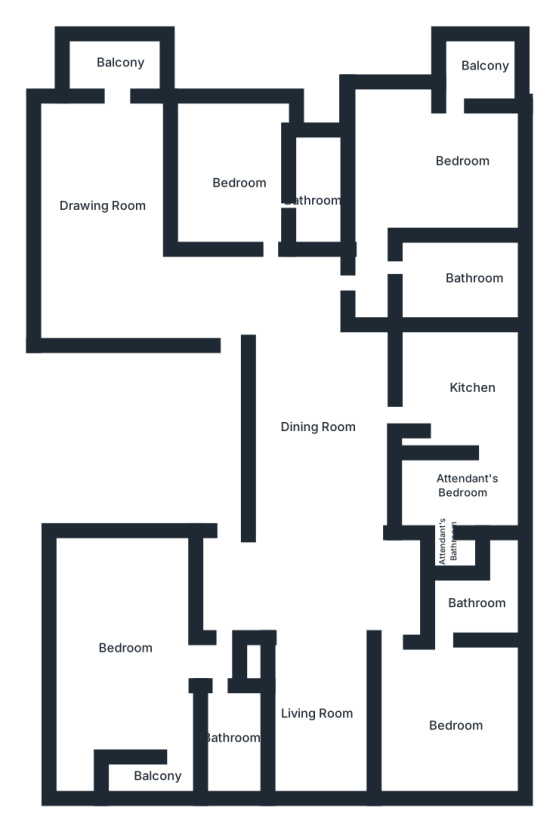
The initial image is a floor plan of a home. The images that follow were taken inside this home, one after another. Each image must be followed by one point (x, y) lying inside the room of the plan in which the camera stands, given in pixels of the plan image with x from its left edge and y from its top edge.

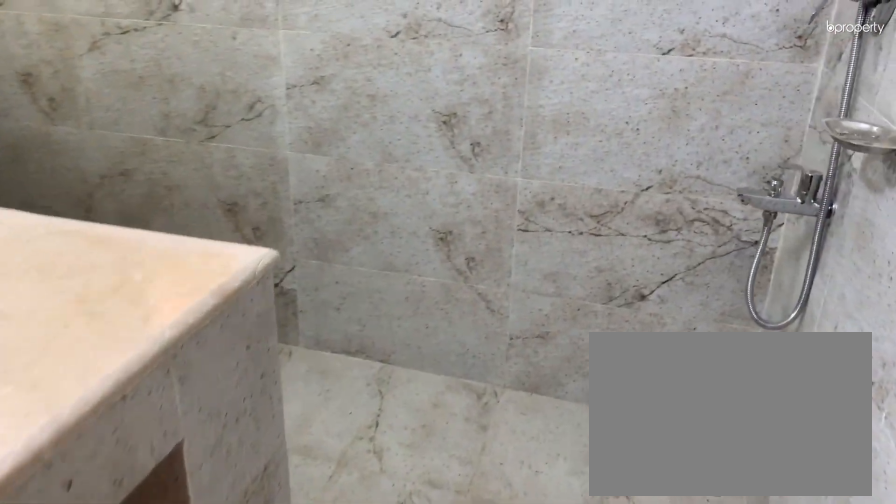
(475, 603)
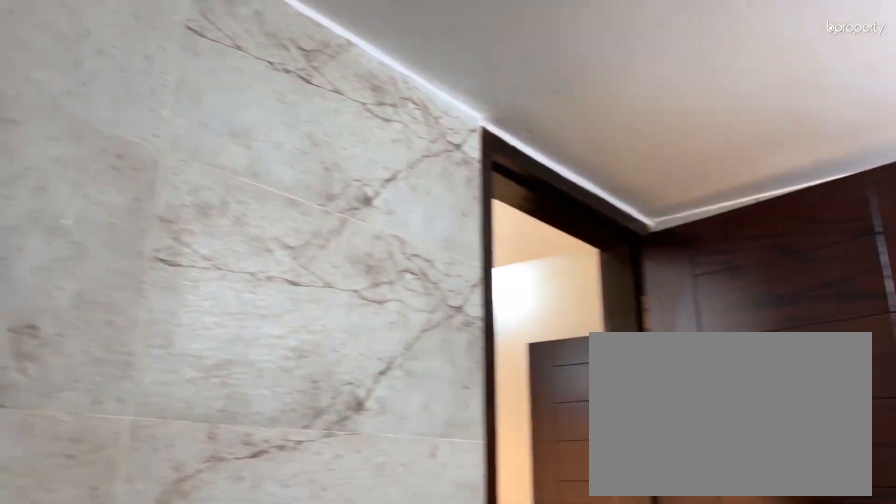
(475, 603)
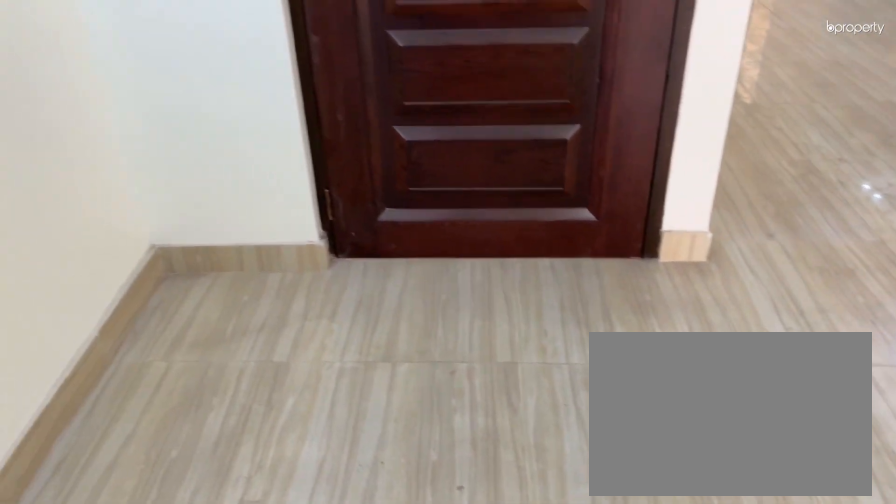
(311, 720)
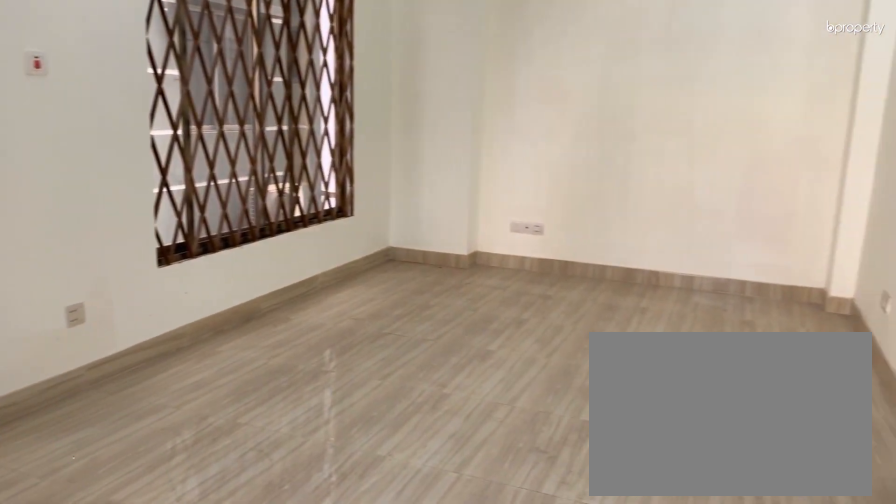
(119, 655)
